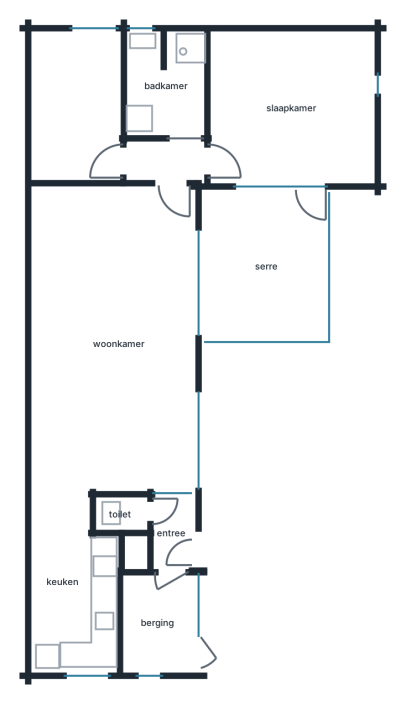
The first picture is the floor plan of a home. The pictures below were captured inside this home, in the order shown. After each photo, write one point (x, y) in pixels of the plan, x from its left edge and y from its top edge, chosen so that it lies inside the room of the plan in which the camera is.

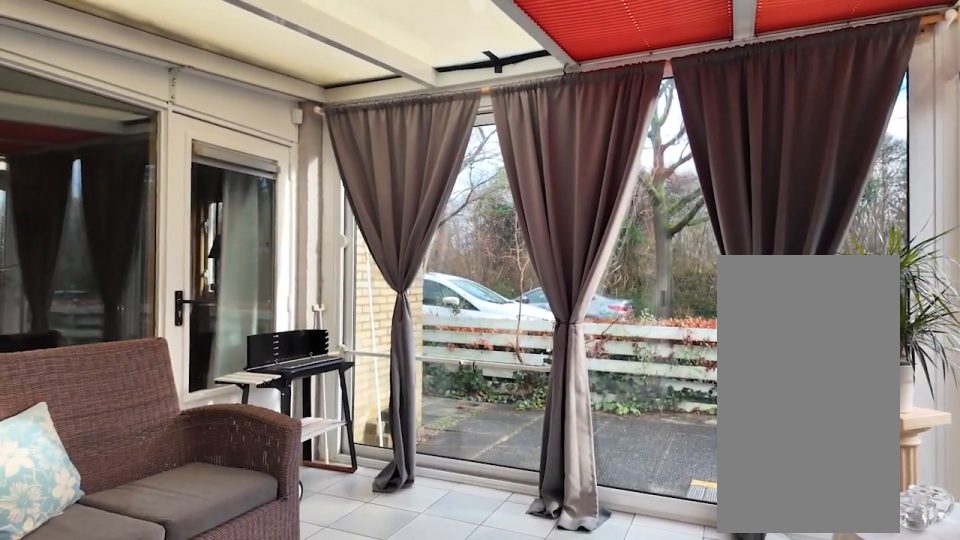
(266, 265)
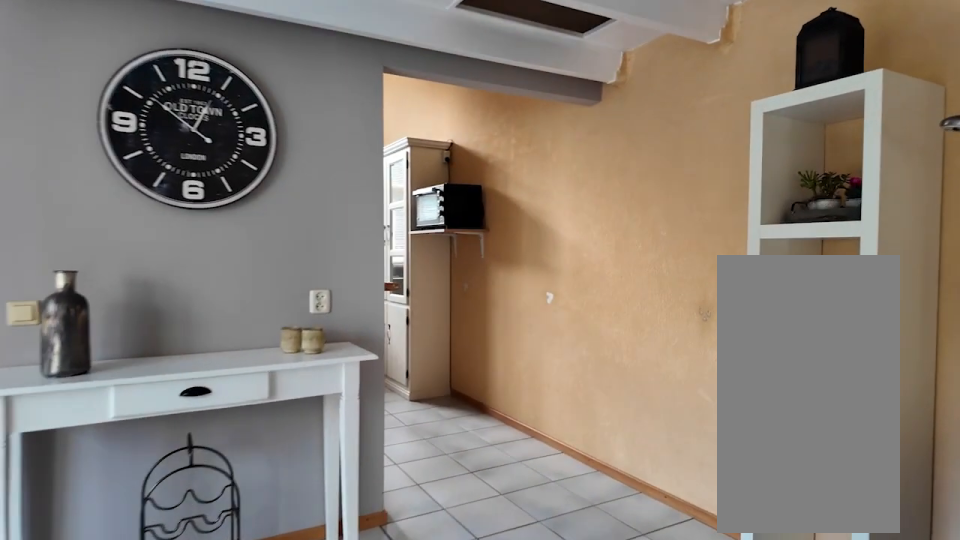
(113, 339)
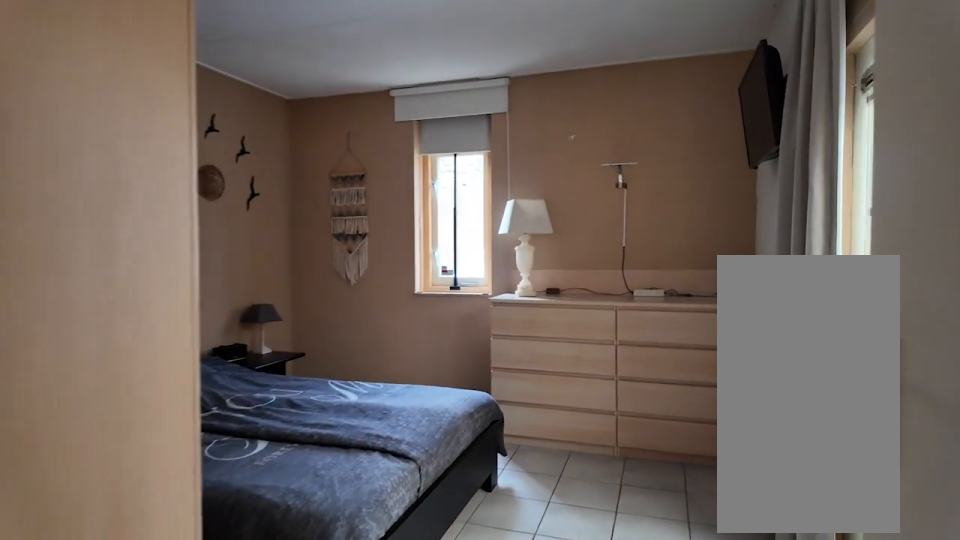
(290, 107)
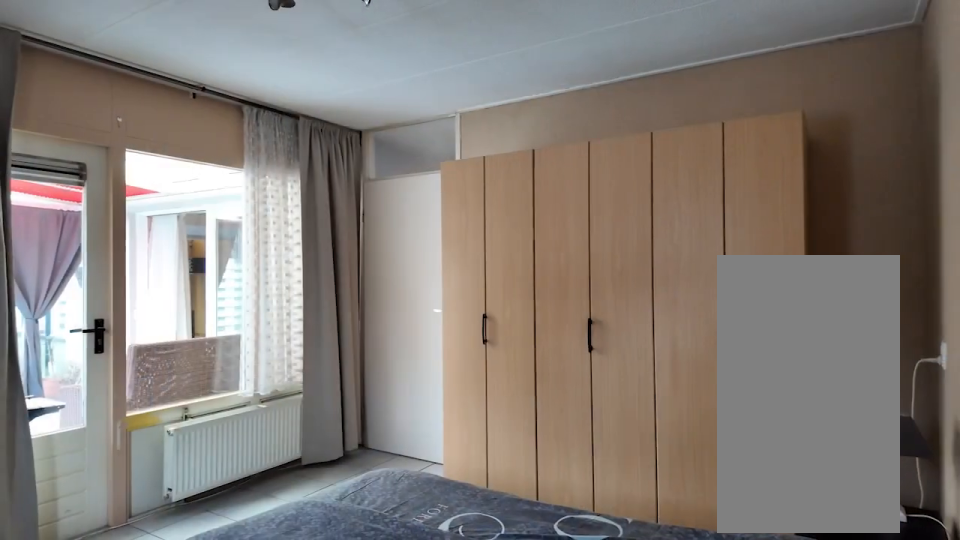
(290, 107)
